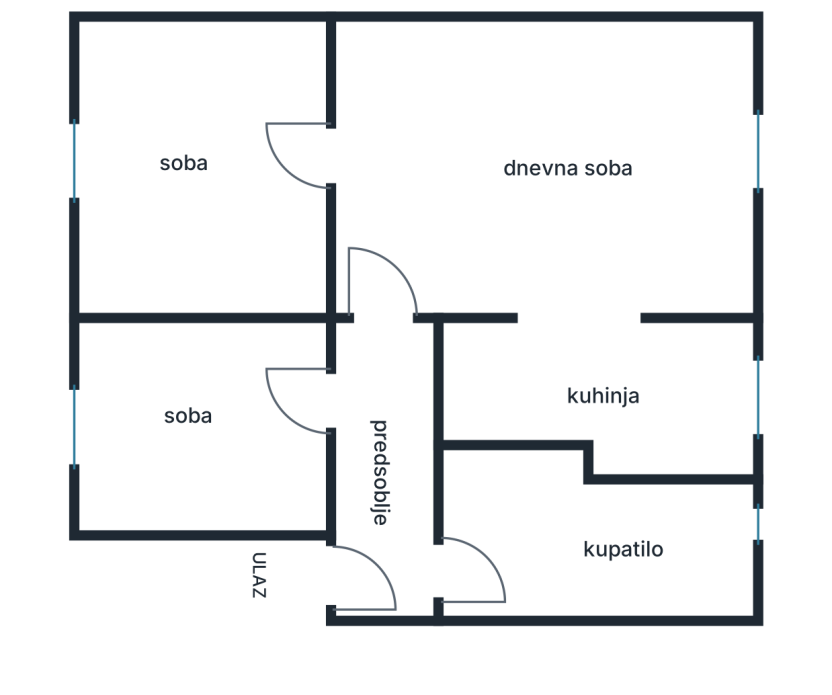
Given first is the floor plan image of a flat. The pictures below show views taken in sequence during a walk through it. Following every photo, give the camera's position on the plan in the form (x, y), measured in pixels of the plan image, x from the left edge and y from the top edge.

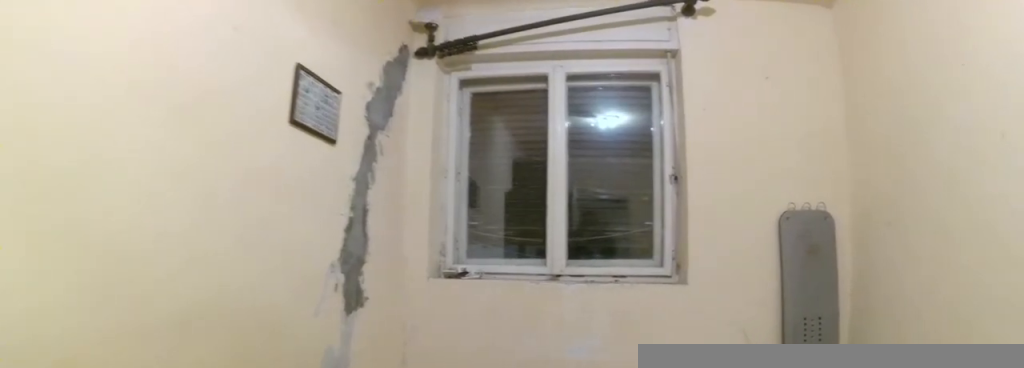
(261, 177)
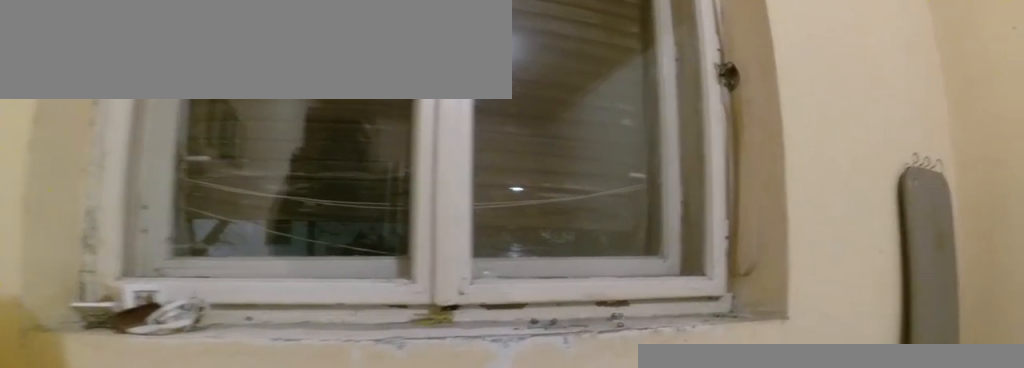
(129, 177)
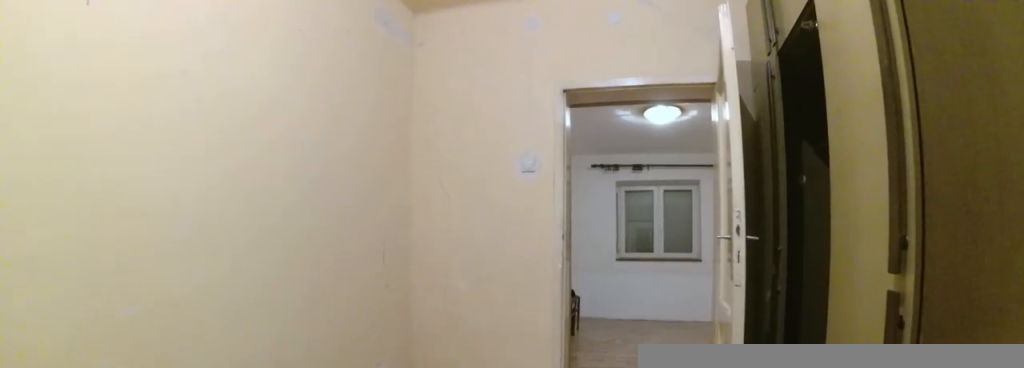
(138, 175)
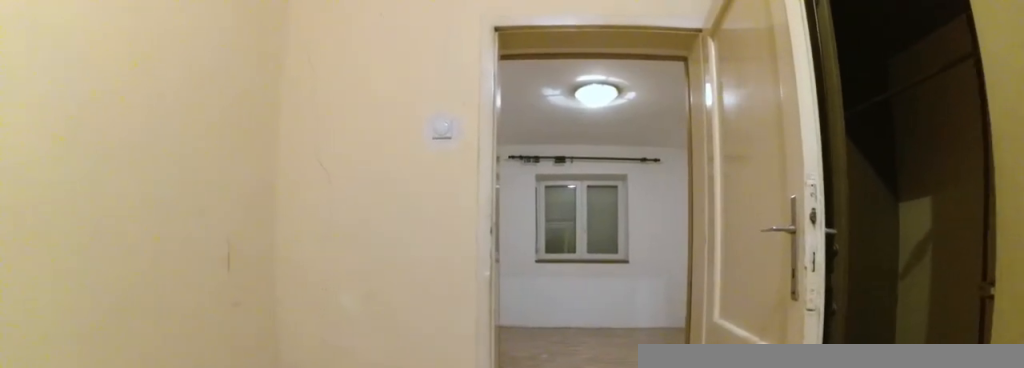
(192, 174)
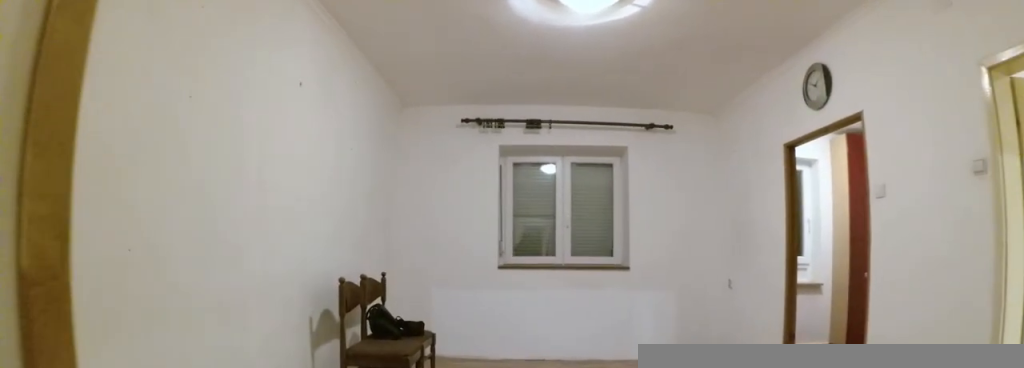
(295, 173)
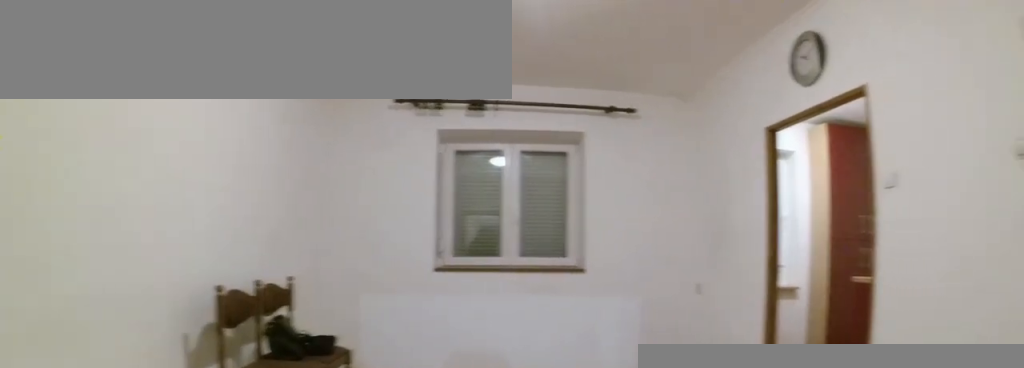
(347, 167)
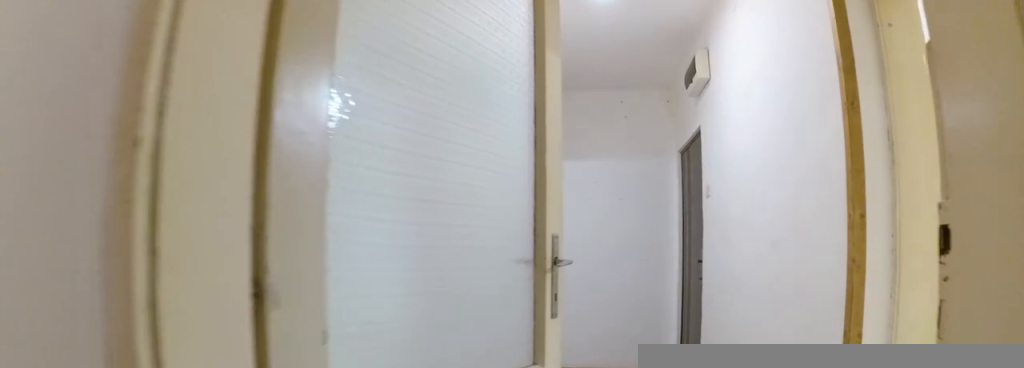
(373, 251)
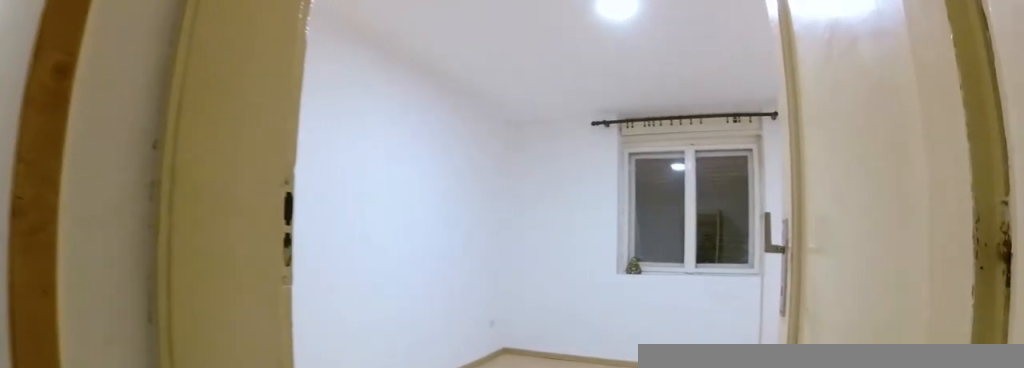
(387, 379)
